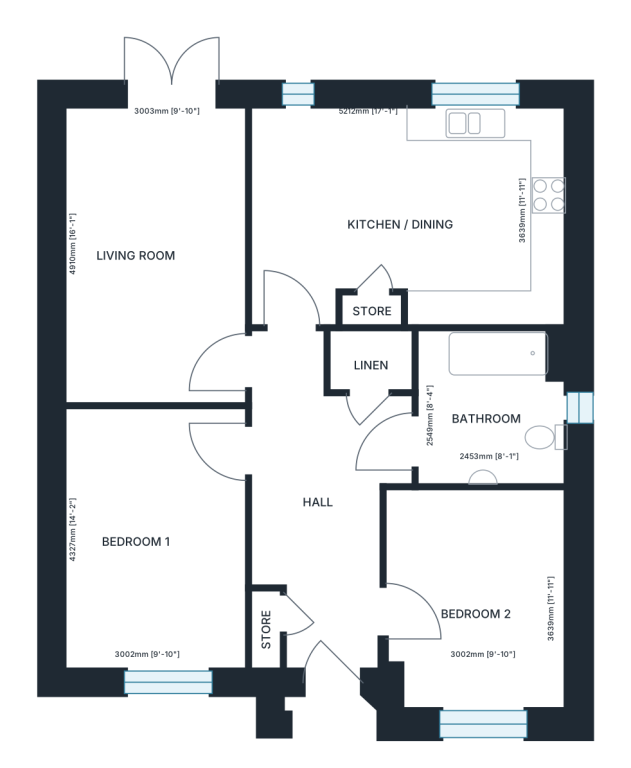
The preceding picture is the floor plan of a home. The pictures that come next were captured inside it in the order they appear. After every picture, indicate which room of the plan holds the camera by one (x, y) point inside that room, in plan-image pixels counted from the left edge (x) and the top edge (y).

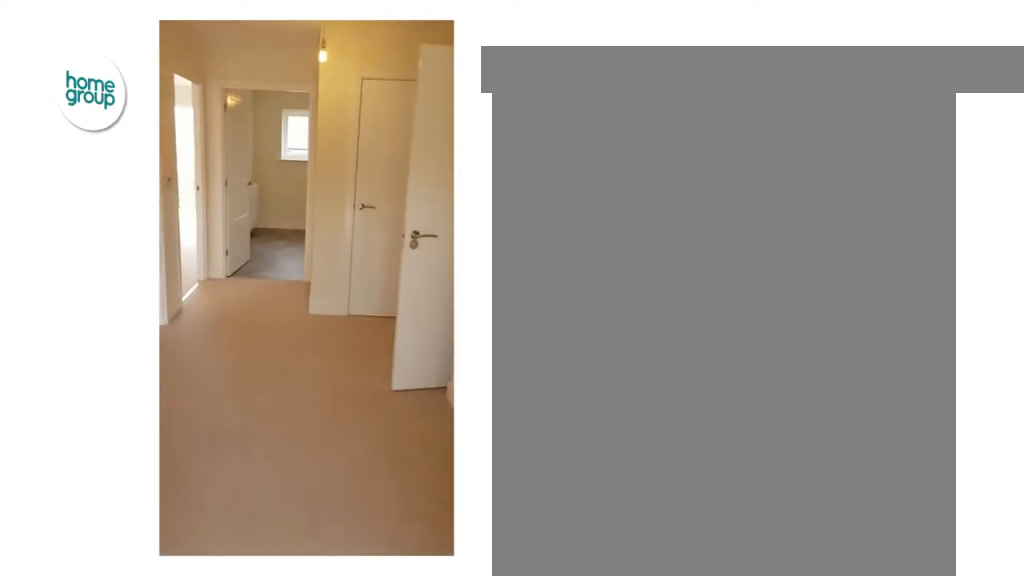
(367, 484)
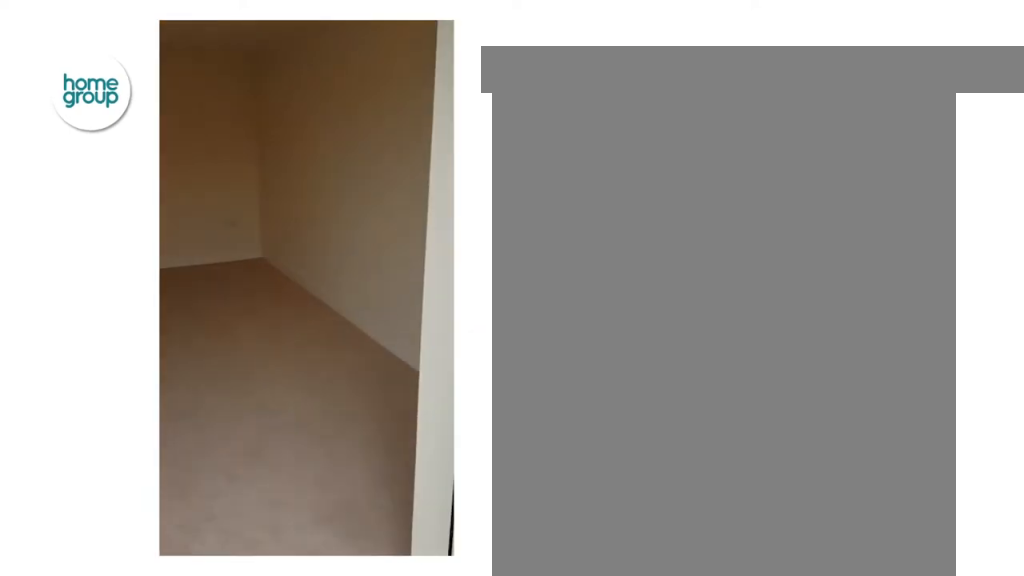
(155, 254)
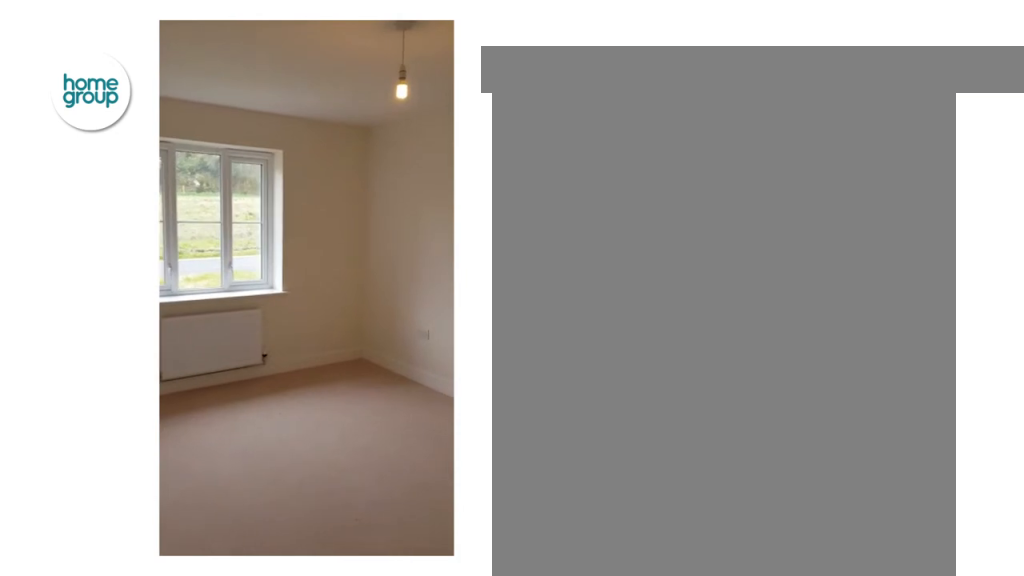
(155, 538)
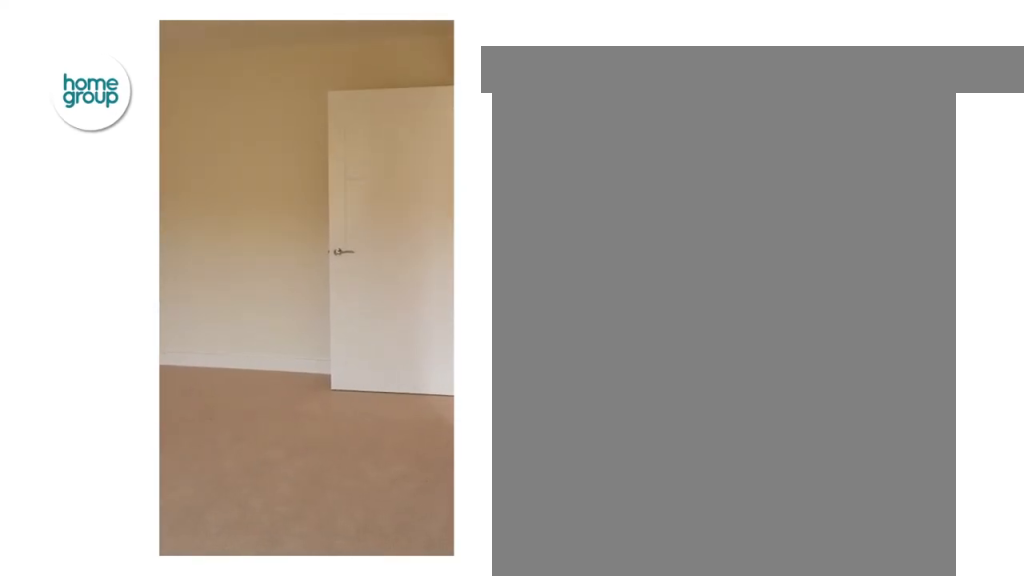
(155, 538)
